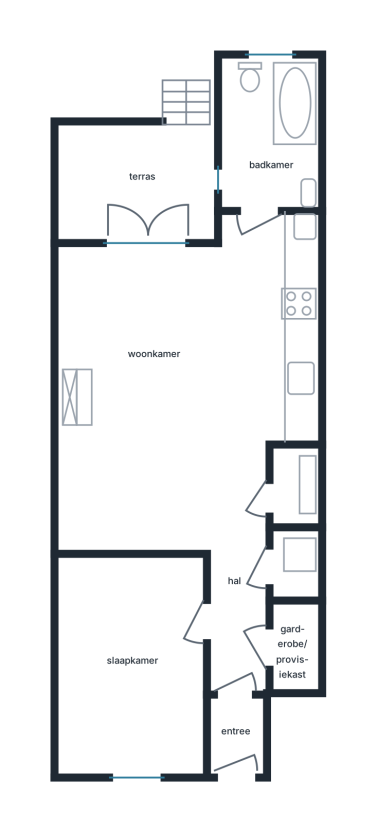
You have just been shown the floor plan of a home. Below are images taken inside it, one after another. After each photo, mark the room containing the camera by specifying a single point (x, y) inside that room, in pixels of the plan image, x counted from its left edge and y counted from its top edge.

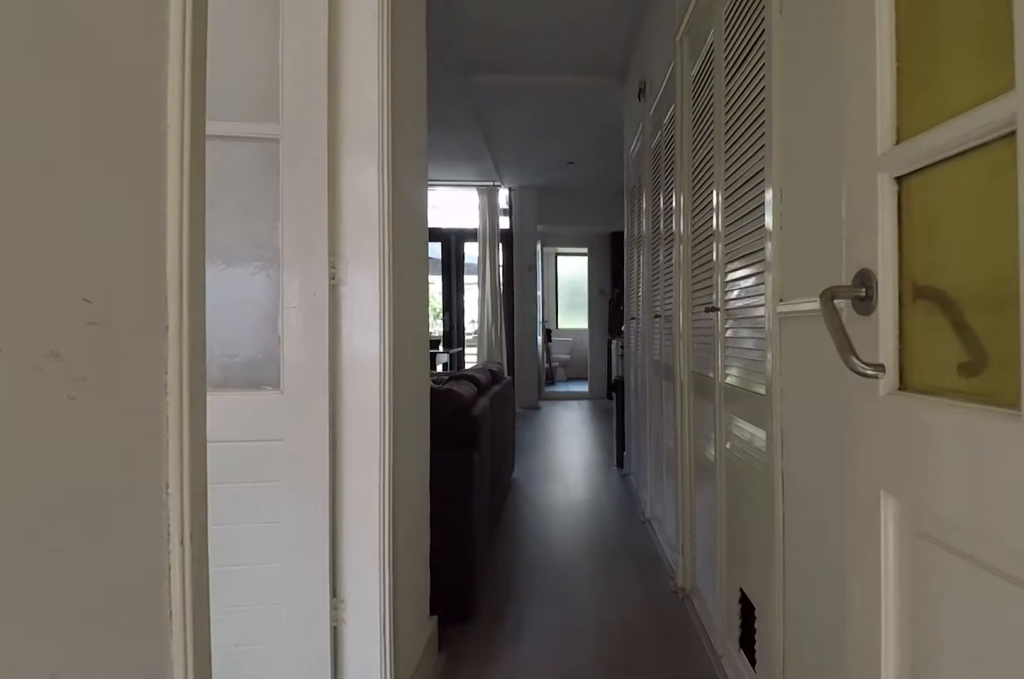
(237, 659)
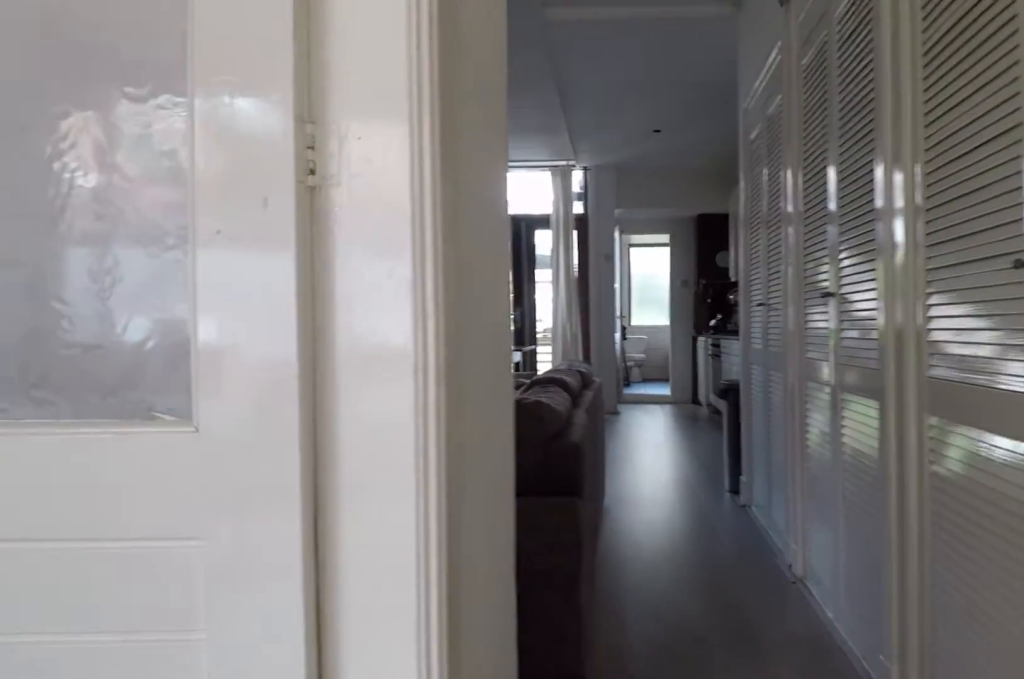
(237, 659)
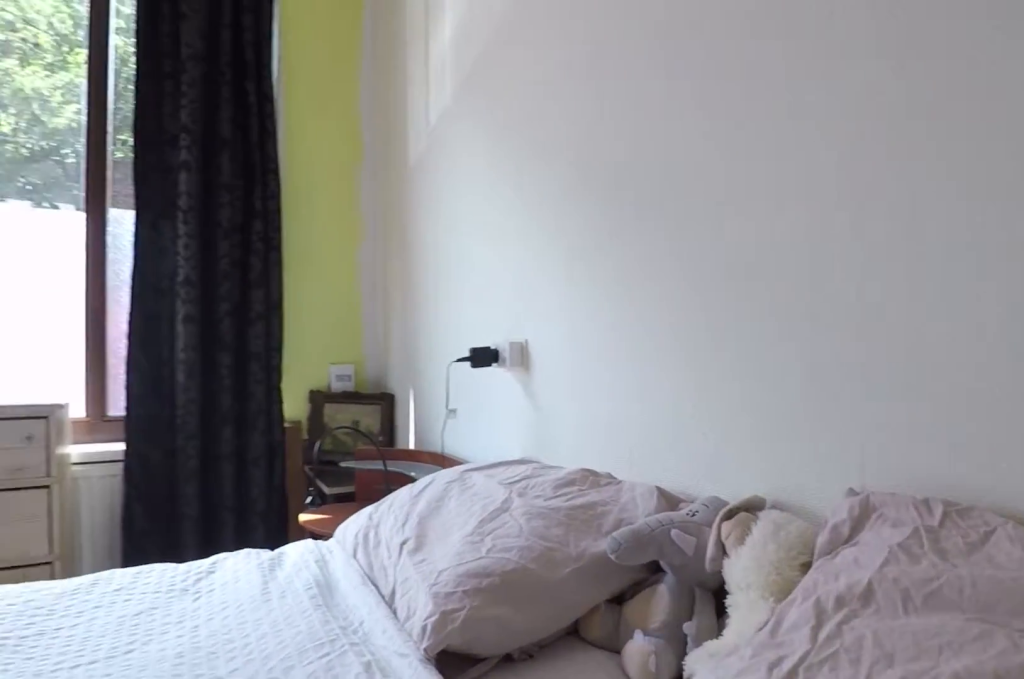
(131, 664)
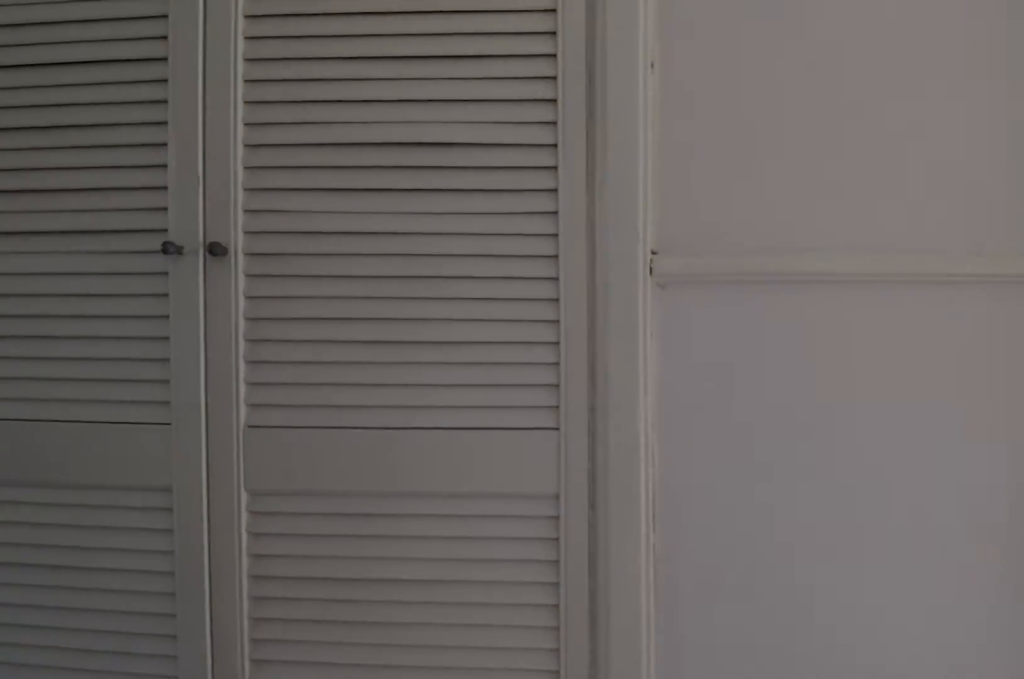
(237, 660)
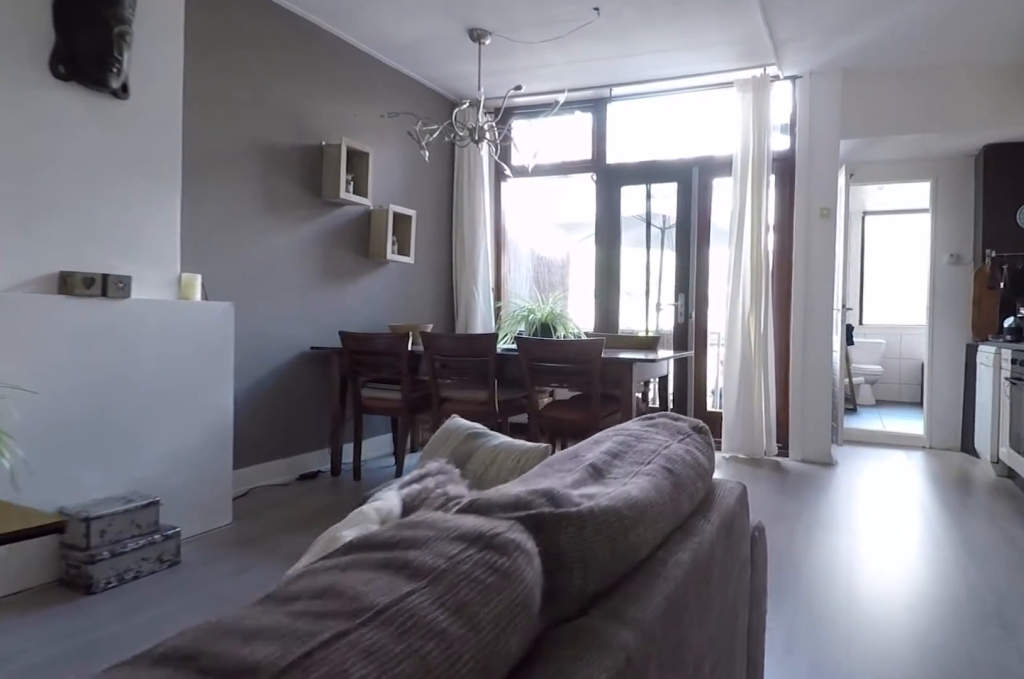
(162, 499)
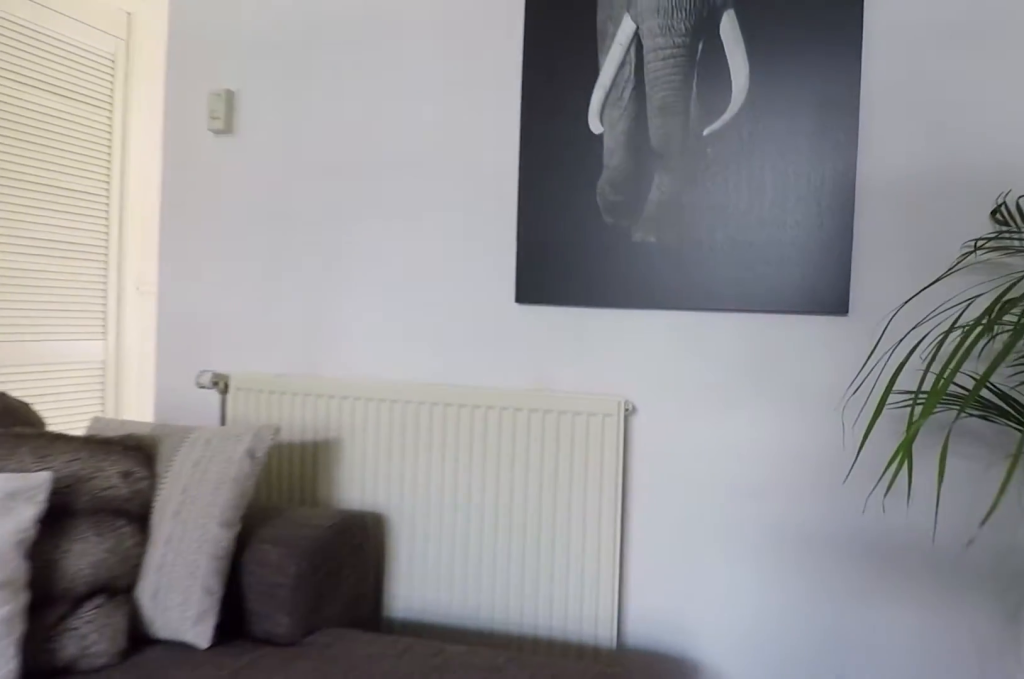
(162, 499)
